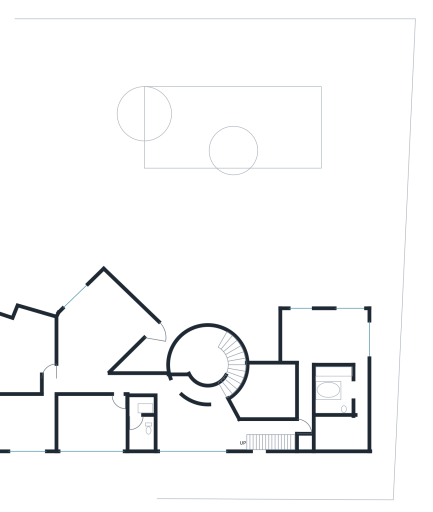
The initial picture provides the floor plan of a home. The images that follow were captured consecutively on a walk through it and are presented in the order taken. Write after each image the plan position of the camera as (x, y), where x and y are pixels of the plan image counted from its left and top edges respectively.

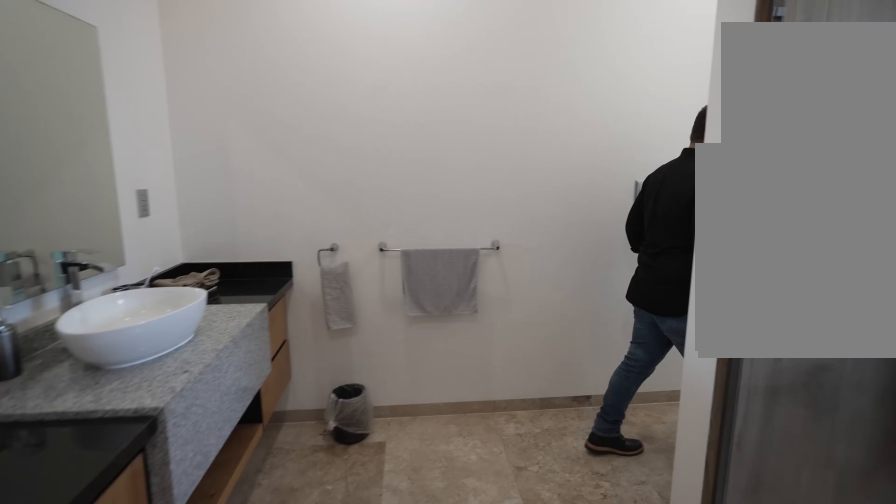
(358, 360)
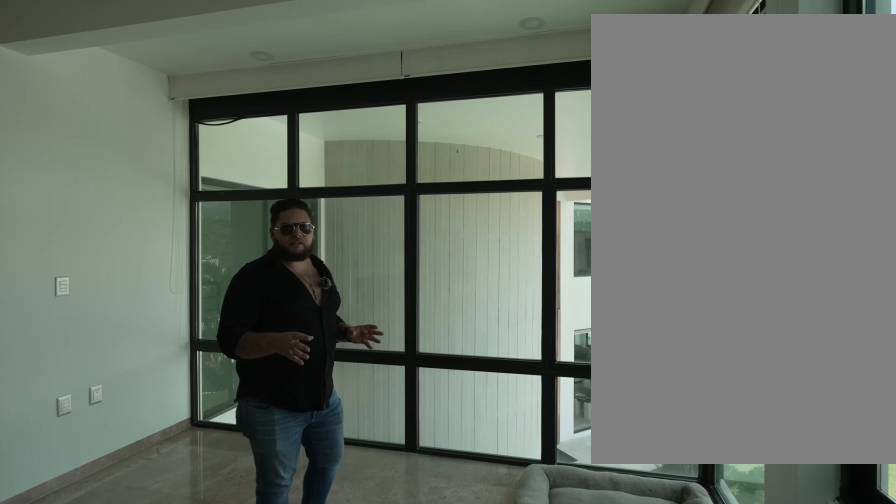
(320, 320)
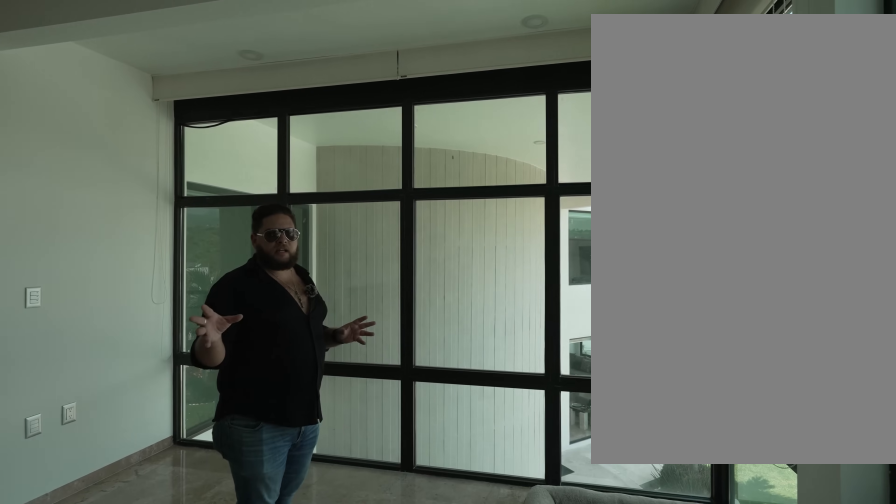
(317, 320)
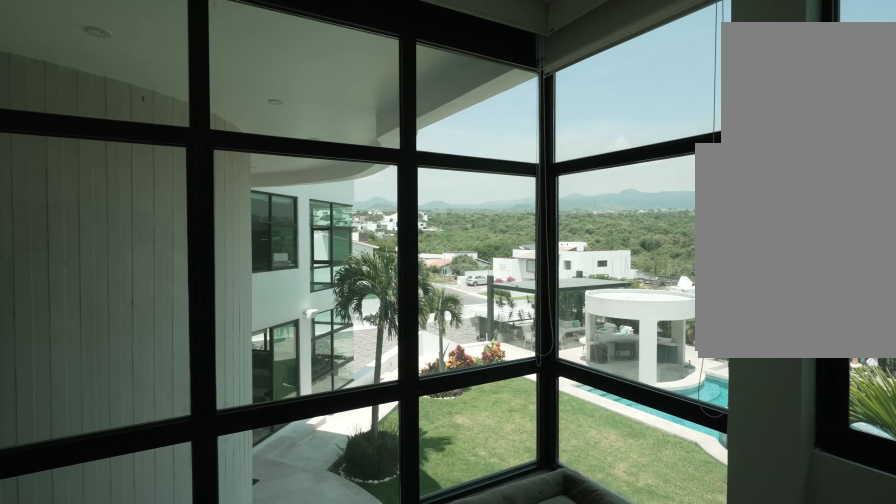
(317, 320)
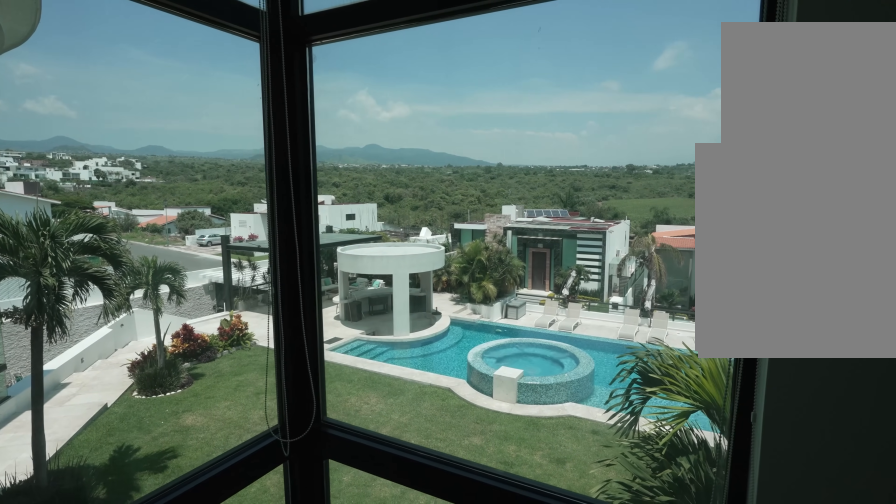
(317, 320)
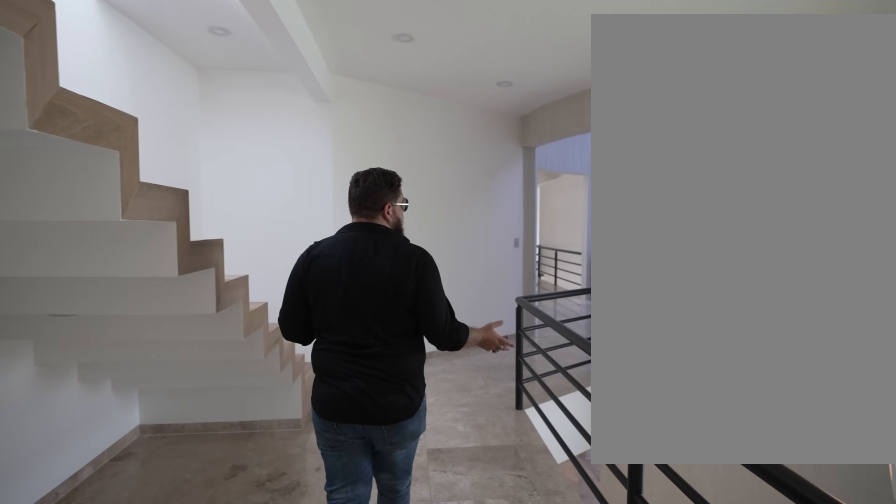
(291, 424)
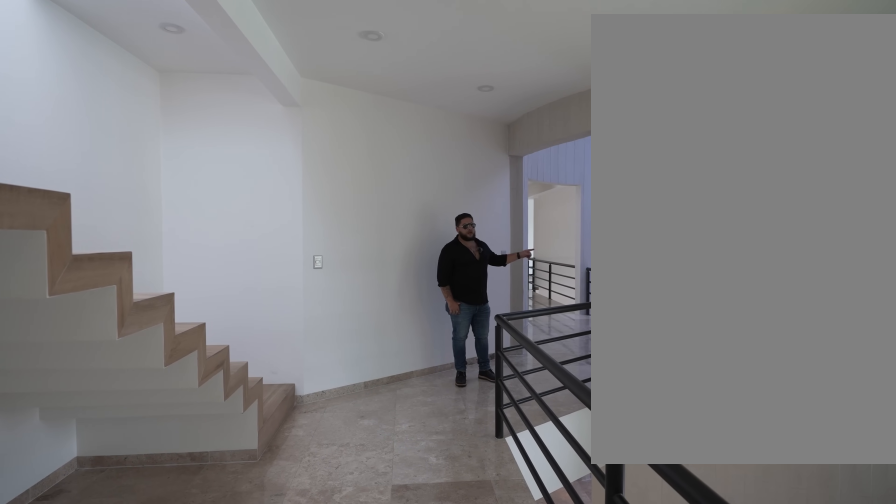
(280, 425)
